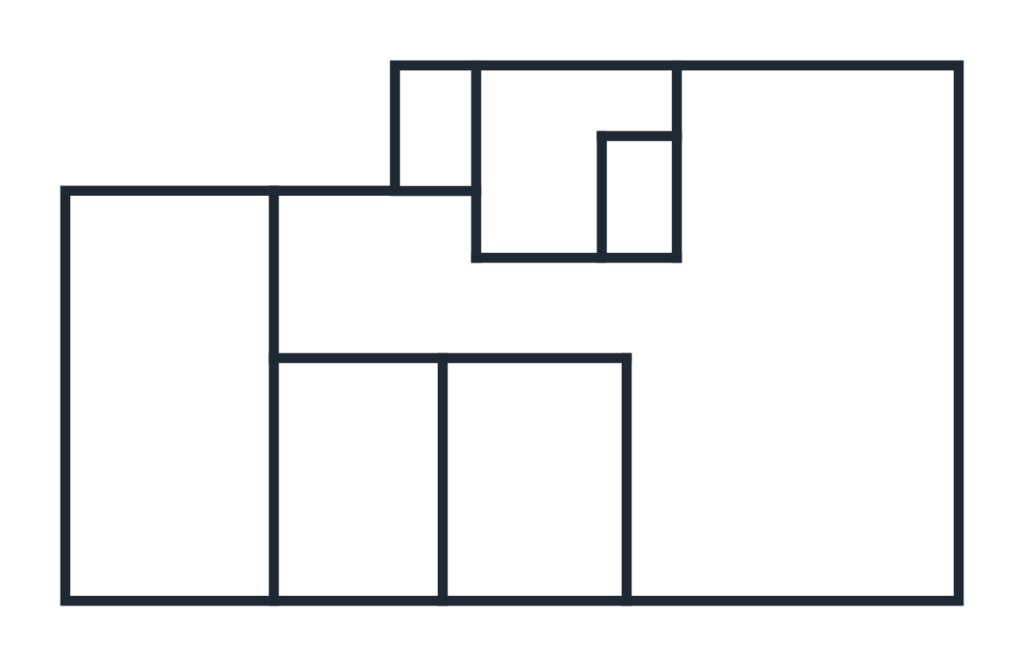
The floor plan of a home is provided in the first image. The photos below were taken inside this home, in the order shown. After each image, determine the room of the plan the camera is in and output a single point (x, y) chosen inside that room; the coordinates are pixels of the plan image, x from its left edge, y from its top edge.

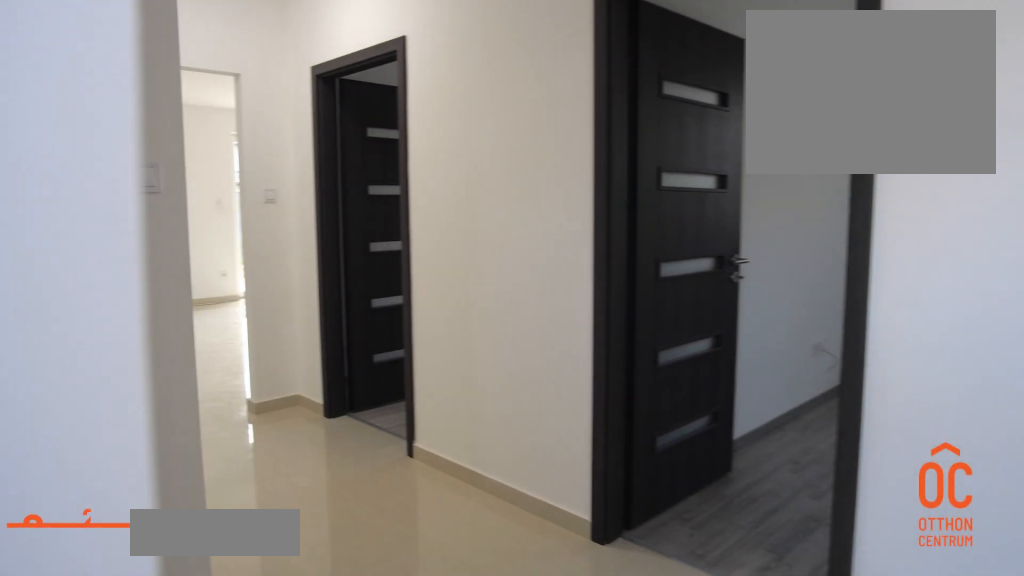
(381, 294)
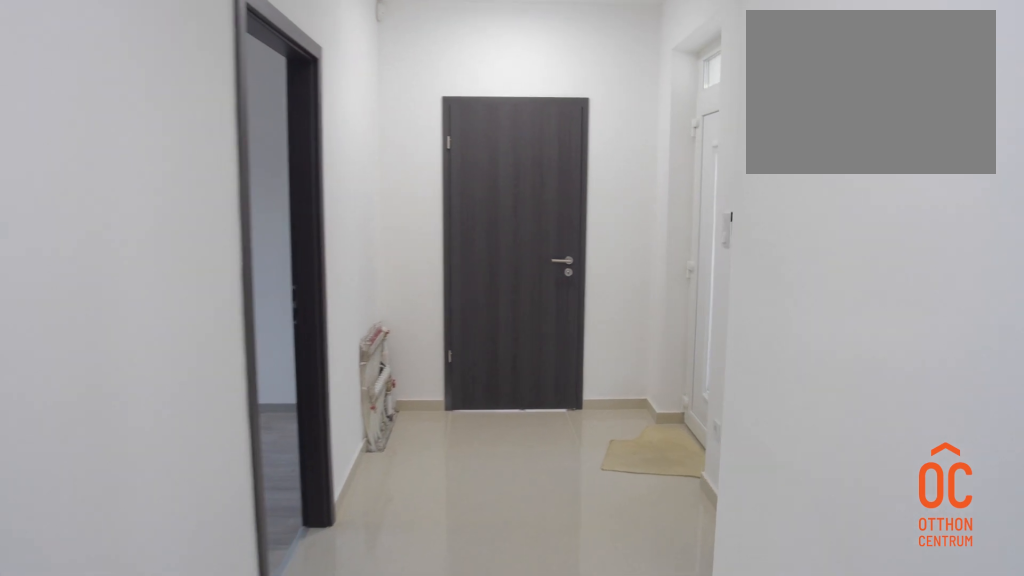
(382, 293)
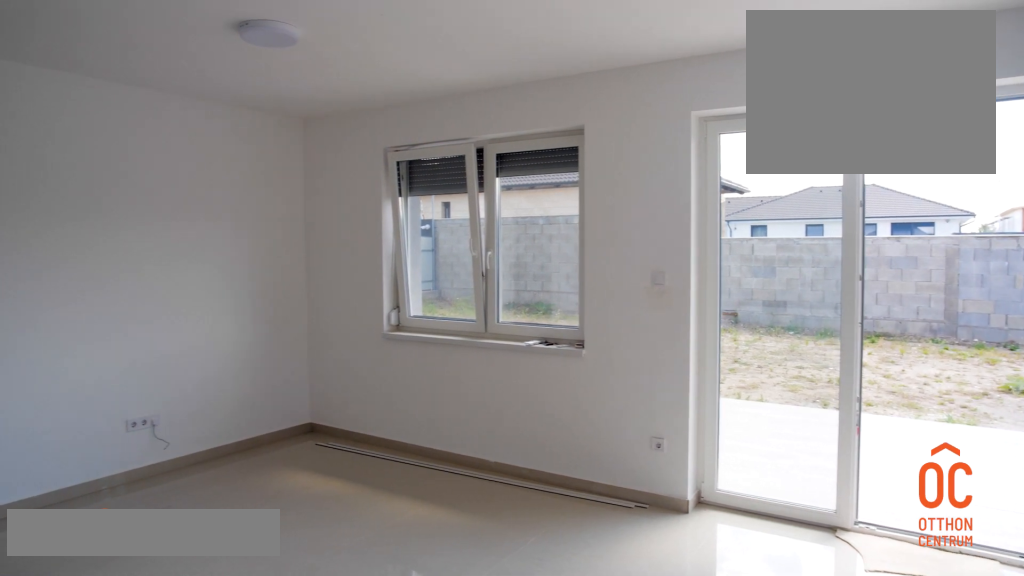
(814, 449)
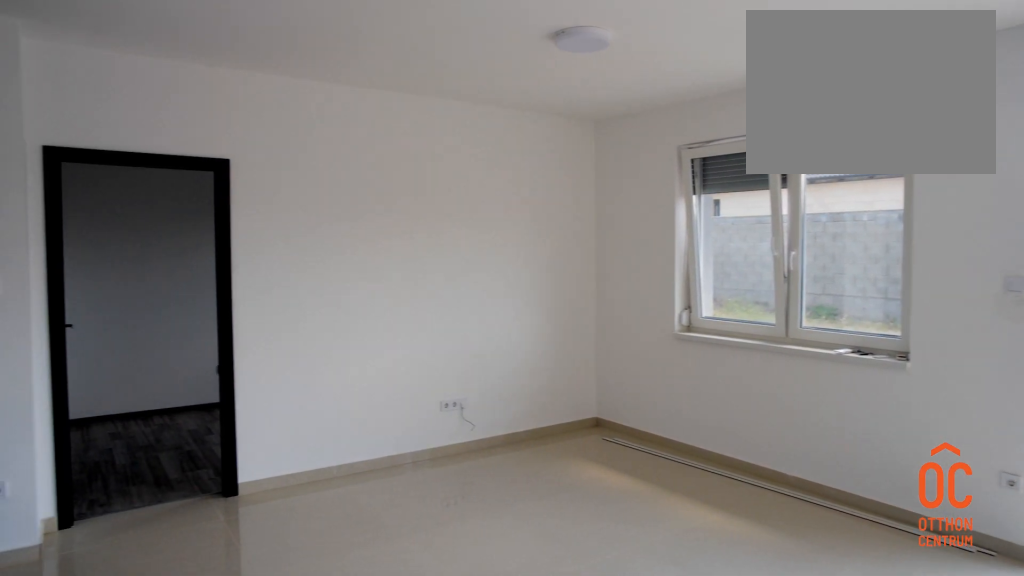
(814, 449)
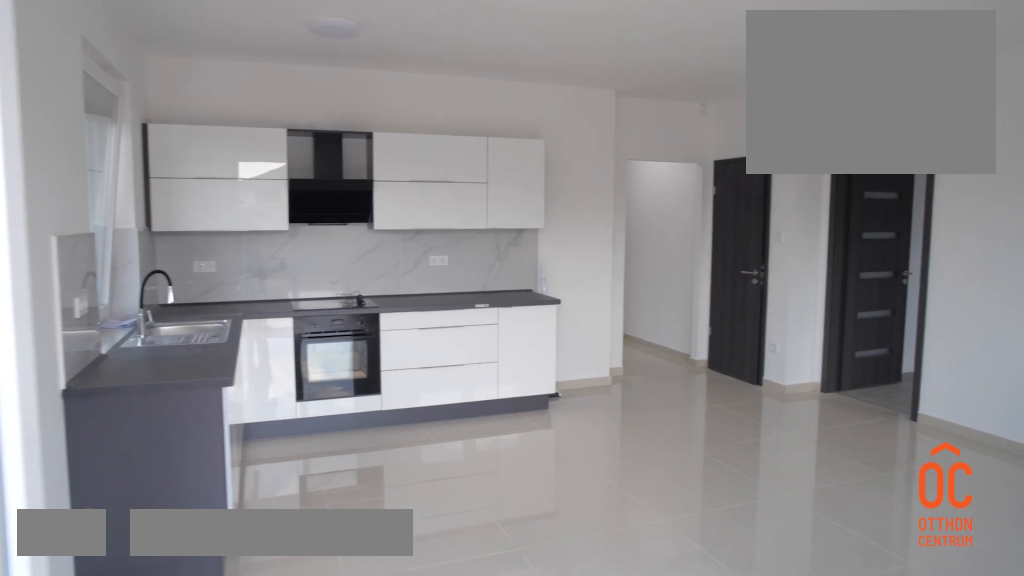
(709, 498)
